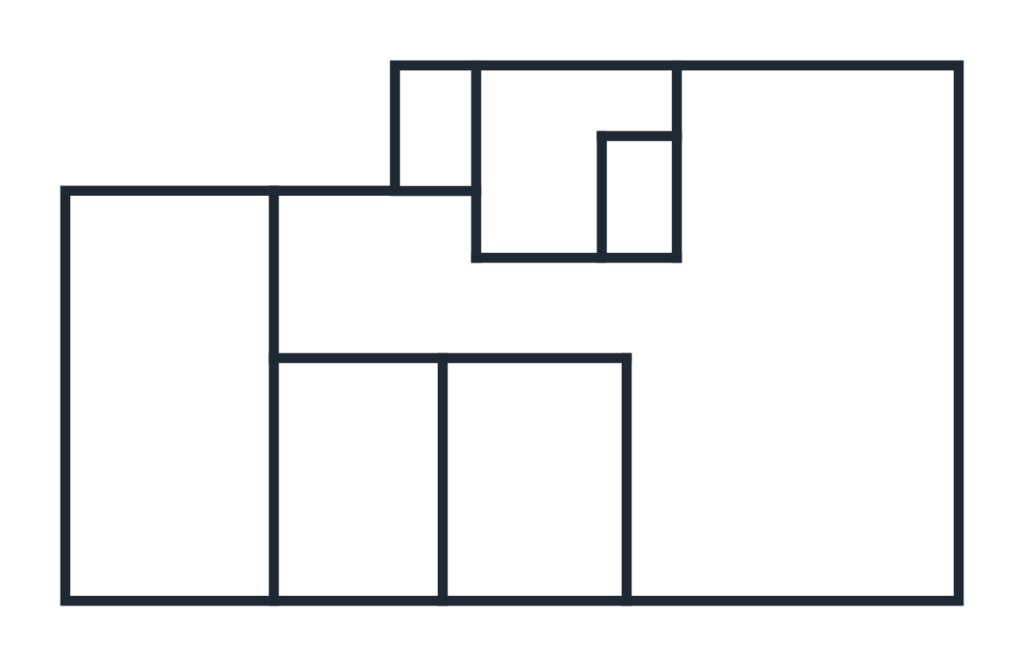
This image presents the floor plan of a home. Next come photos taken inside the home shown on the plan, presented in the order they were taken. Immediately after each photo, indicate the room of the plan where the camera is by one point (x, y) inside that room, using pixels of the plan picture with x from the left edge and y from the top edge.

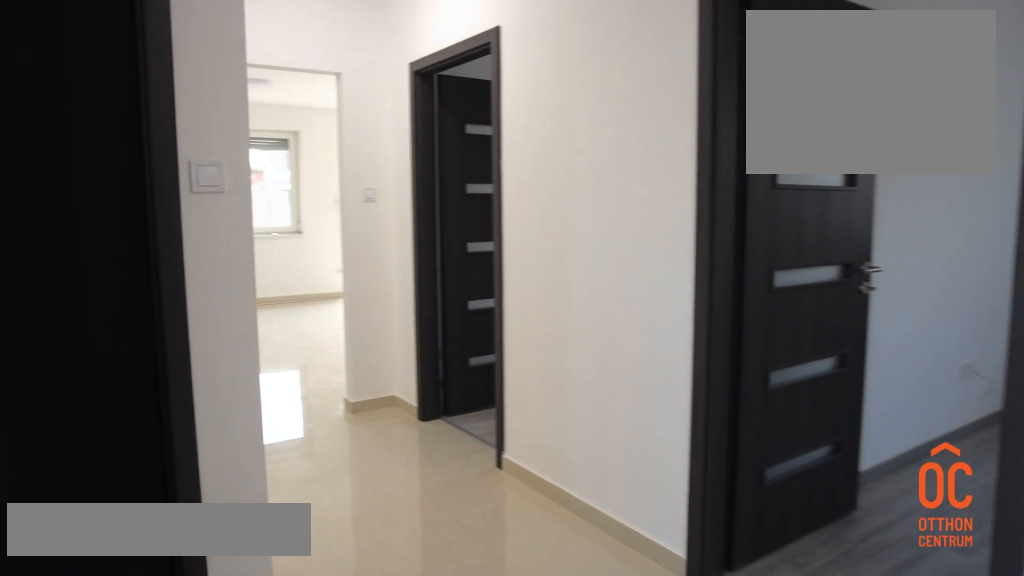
(381, 293)
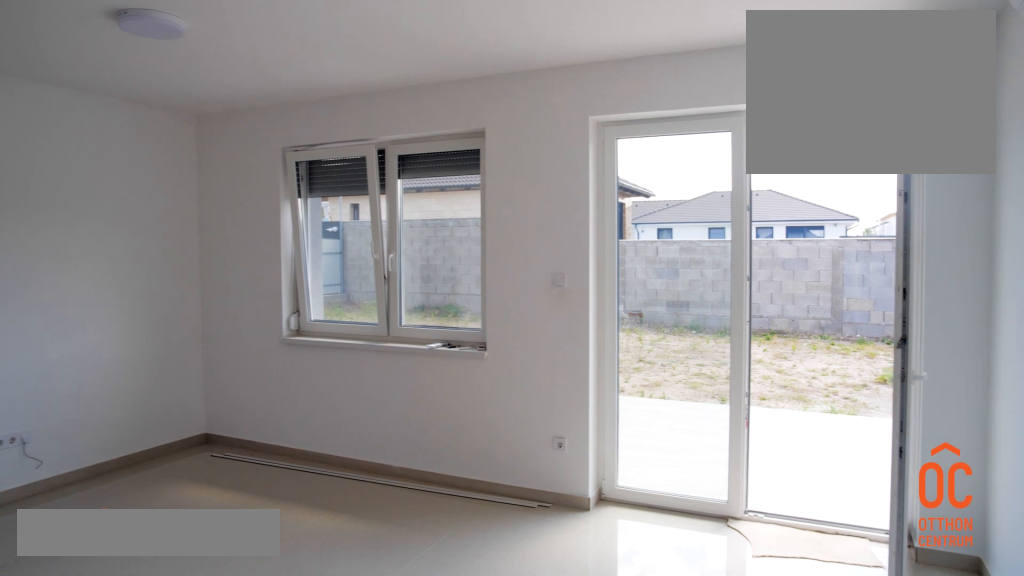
(813, 448)
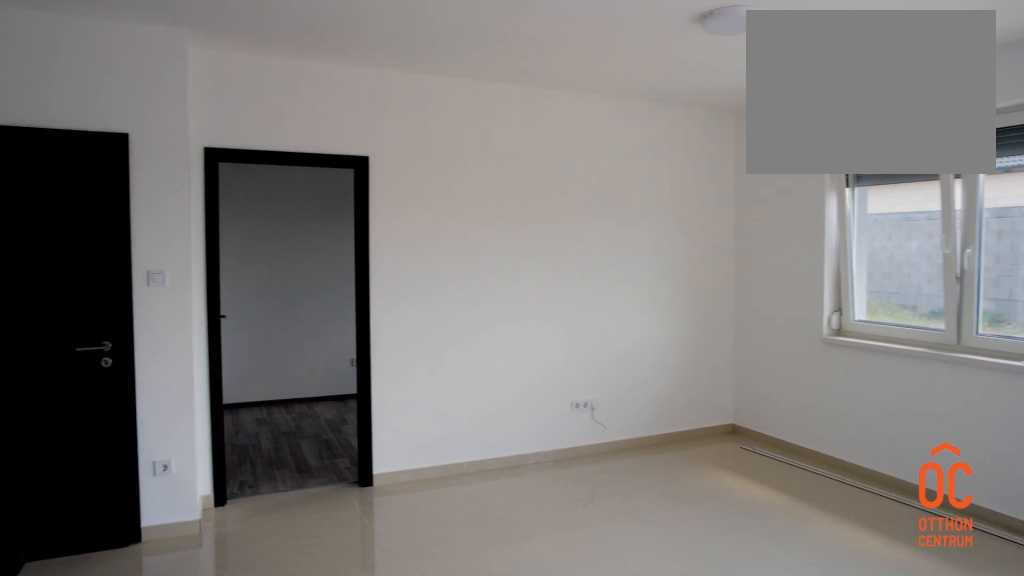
(813, 449)
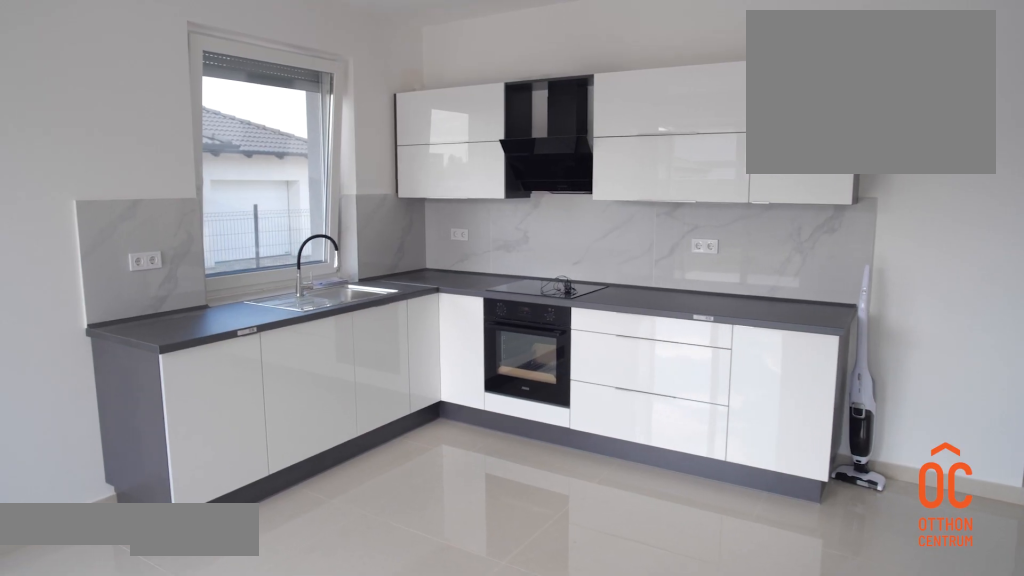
(709, 498)
